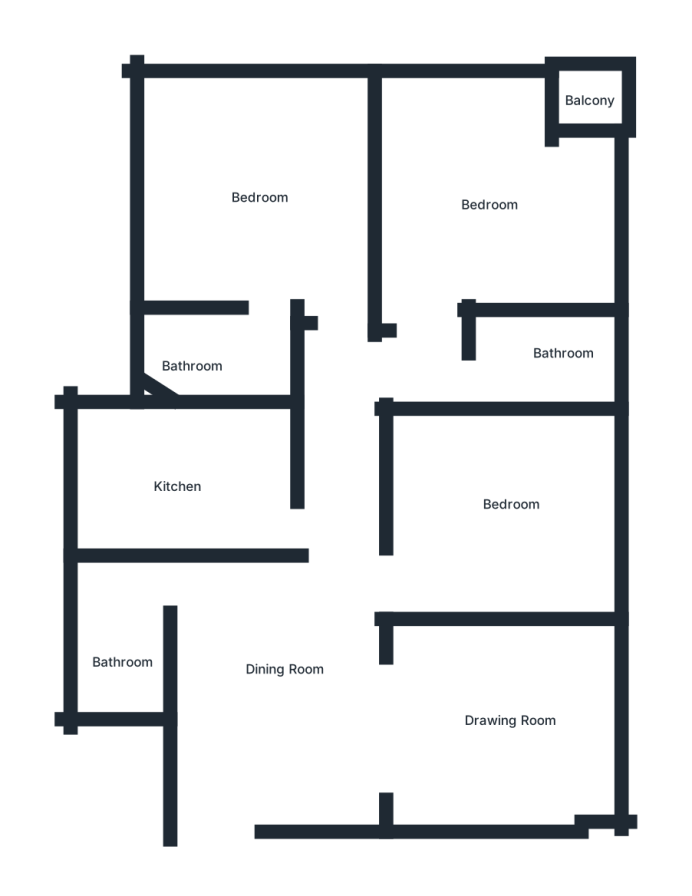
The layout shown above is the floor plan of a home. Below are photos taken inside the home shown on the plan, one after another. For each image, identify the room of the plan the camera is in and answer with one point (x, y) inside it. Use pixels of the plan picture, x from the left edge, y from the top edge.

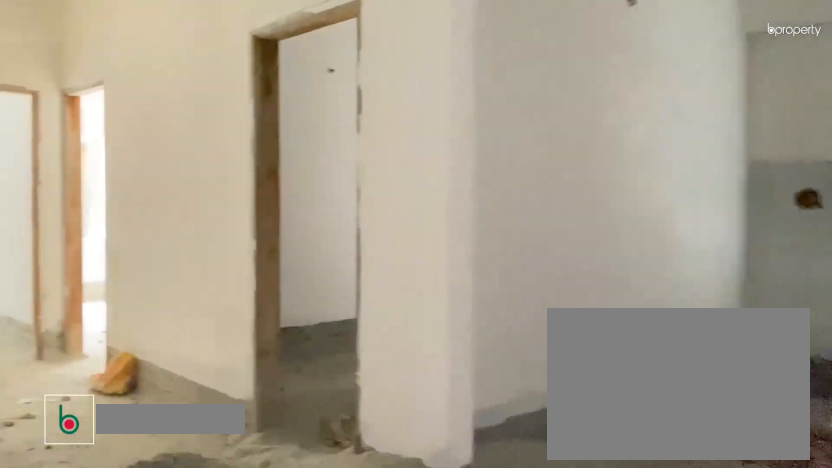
(266, 681)
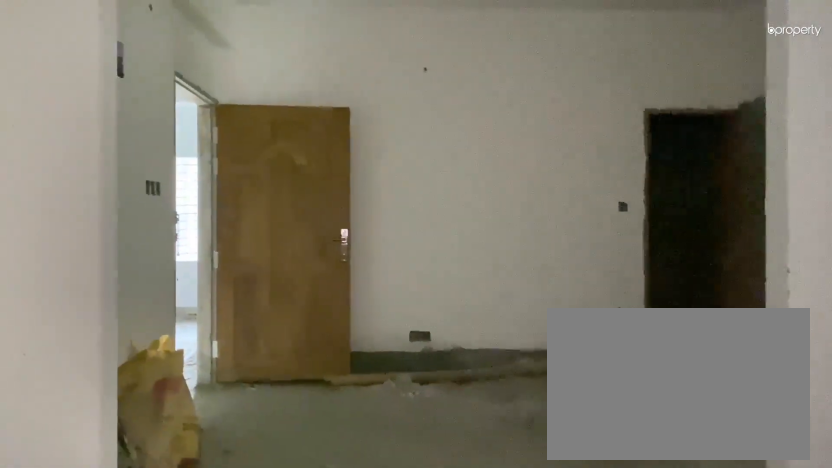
(505, 725)
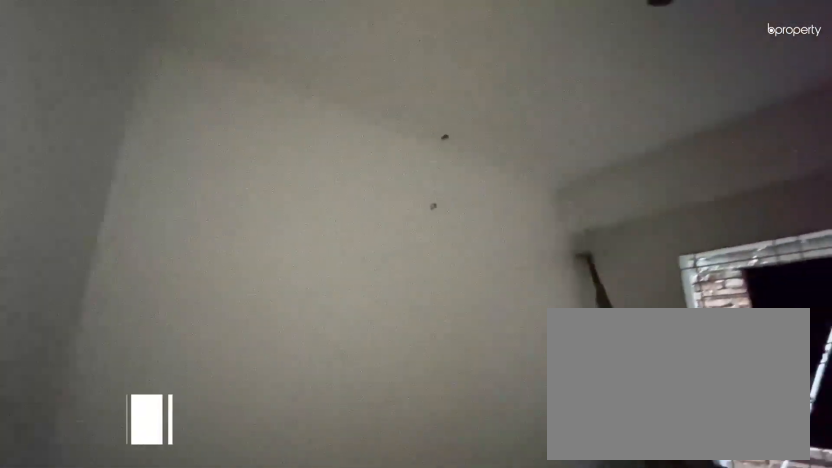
(510, 518)
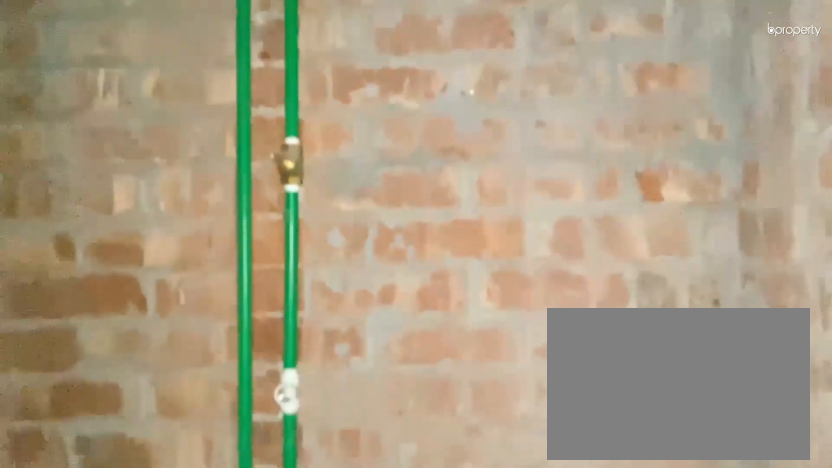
(126, 639)
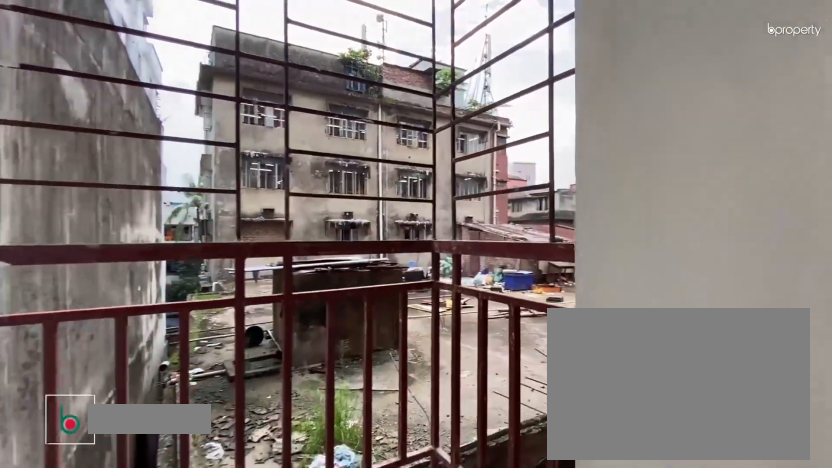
(589, 96)
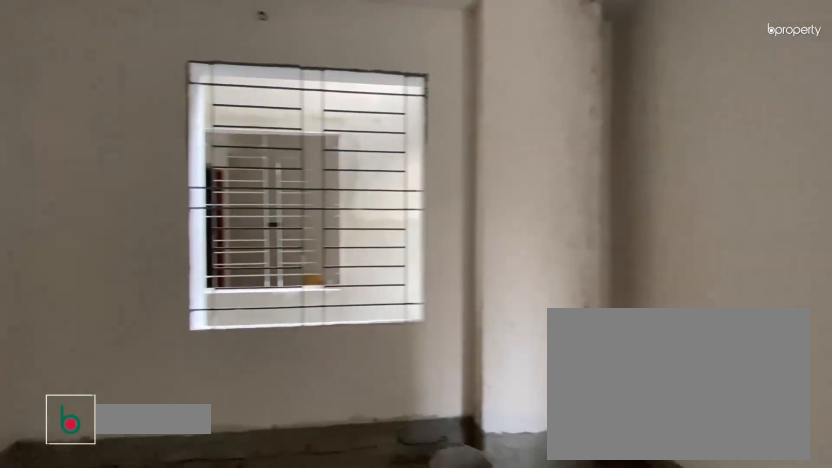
(257, 234)
